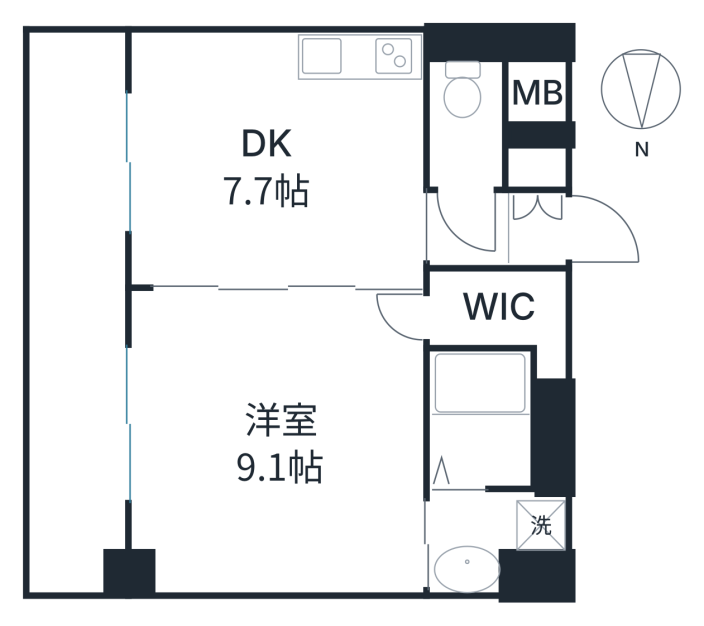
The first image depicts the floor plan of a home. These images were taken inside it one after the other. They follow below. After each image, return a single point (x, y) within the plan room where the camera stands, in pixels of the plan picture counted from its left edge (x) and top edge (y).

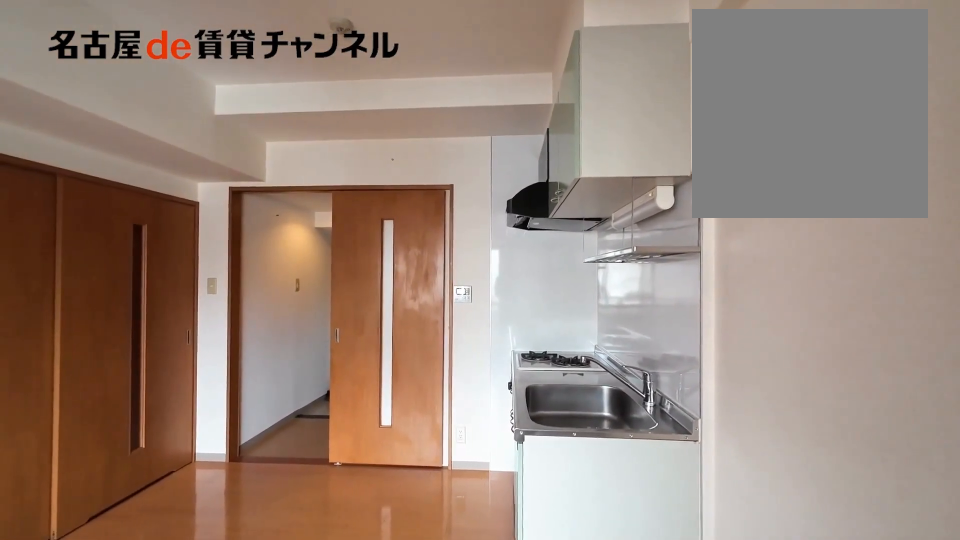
(277, 157)
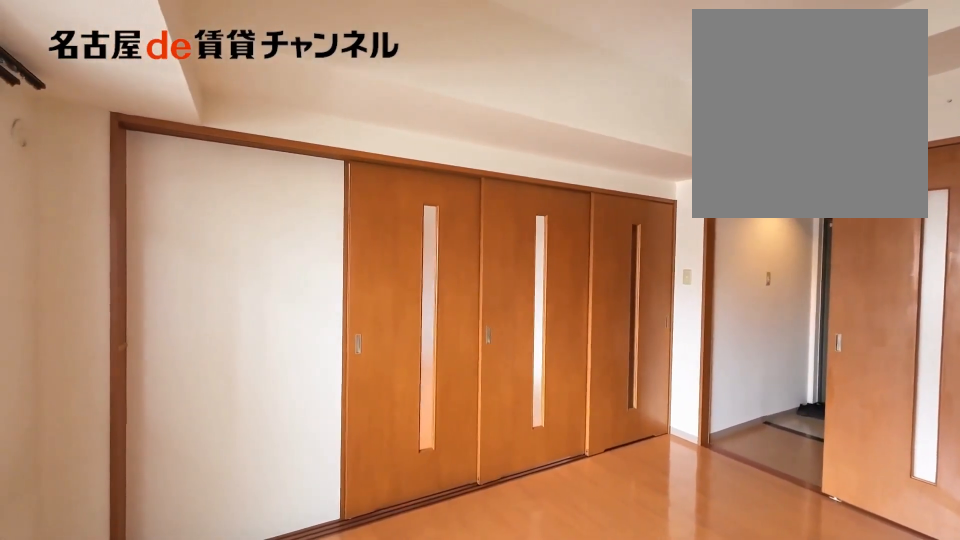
(277, 157)
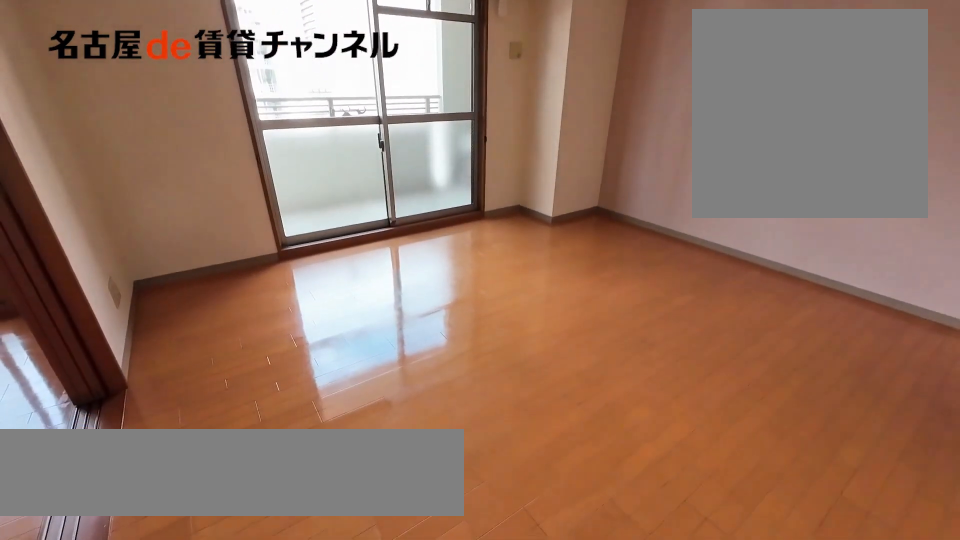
(273, 443)
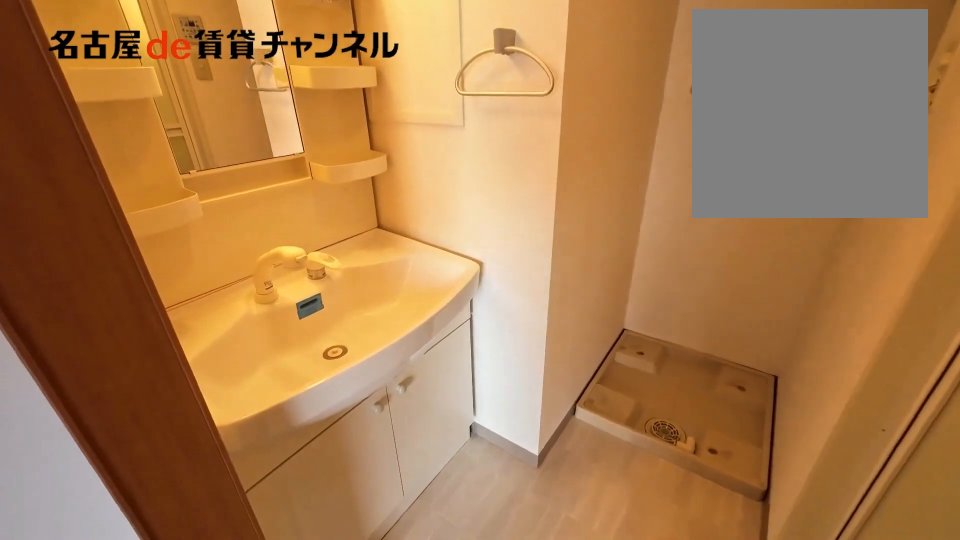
(493, 536)
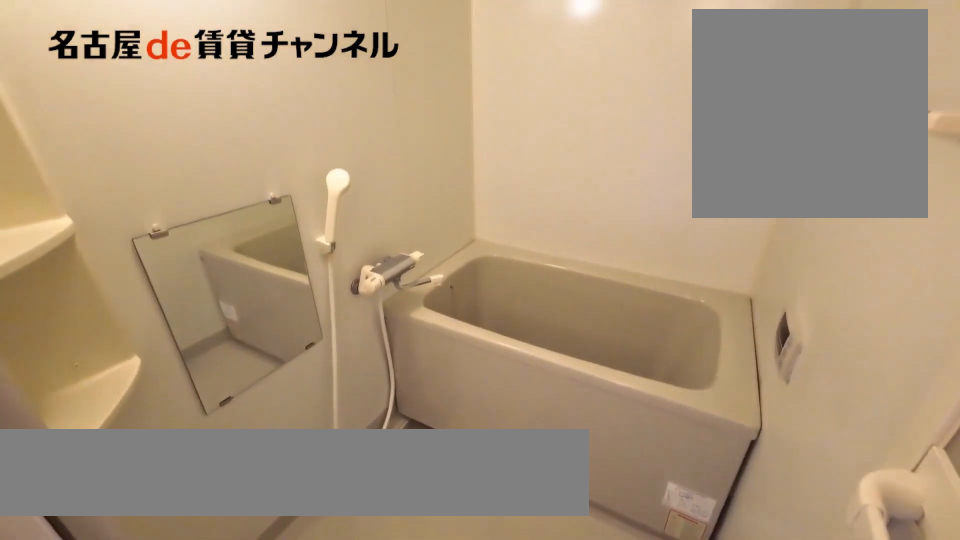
(481, 418)
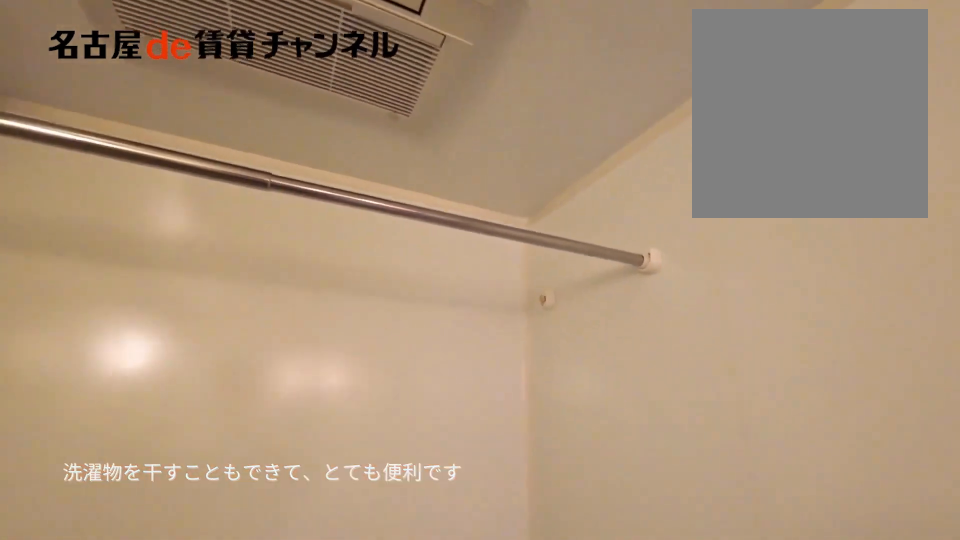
(481, 418)
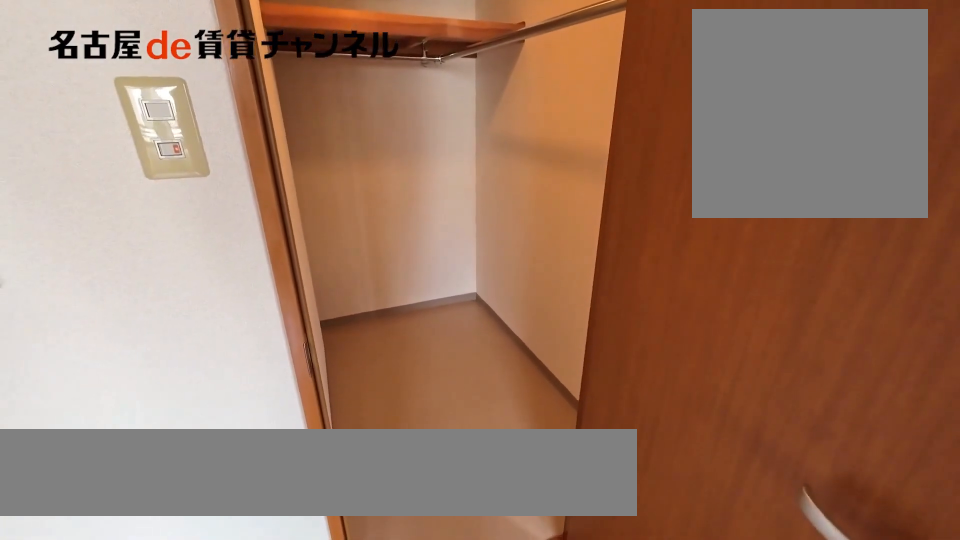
(507, 313)
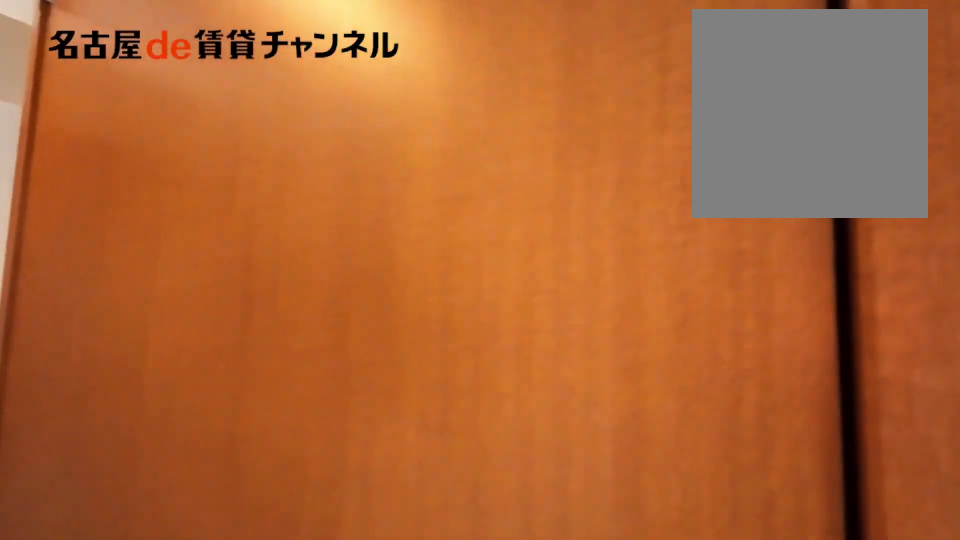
(468, 230)
